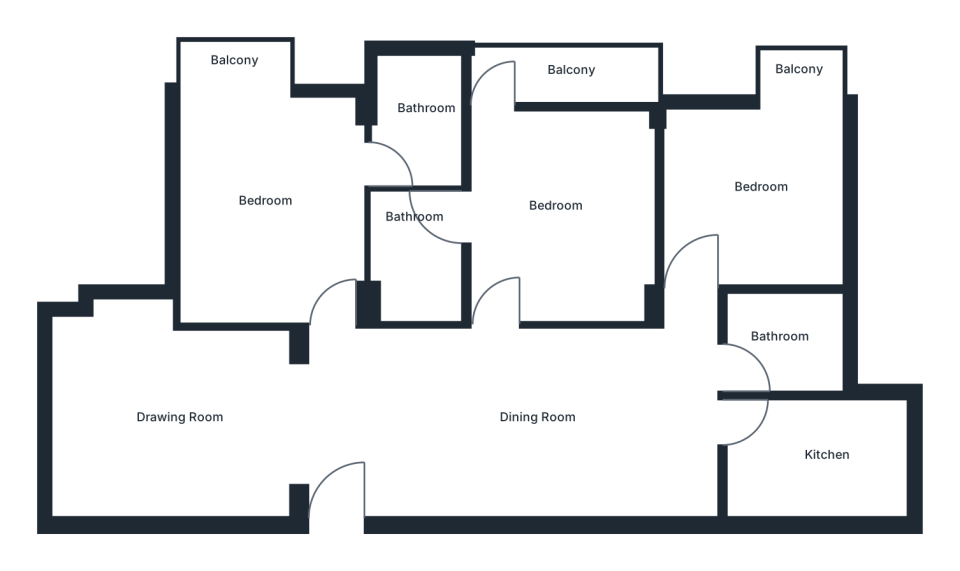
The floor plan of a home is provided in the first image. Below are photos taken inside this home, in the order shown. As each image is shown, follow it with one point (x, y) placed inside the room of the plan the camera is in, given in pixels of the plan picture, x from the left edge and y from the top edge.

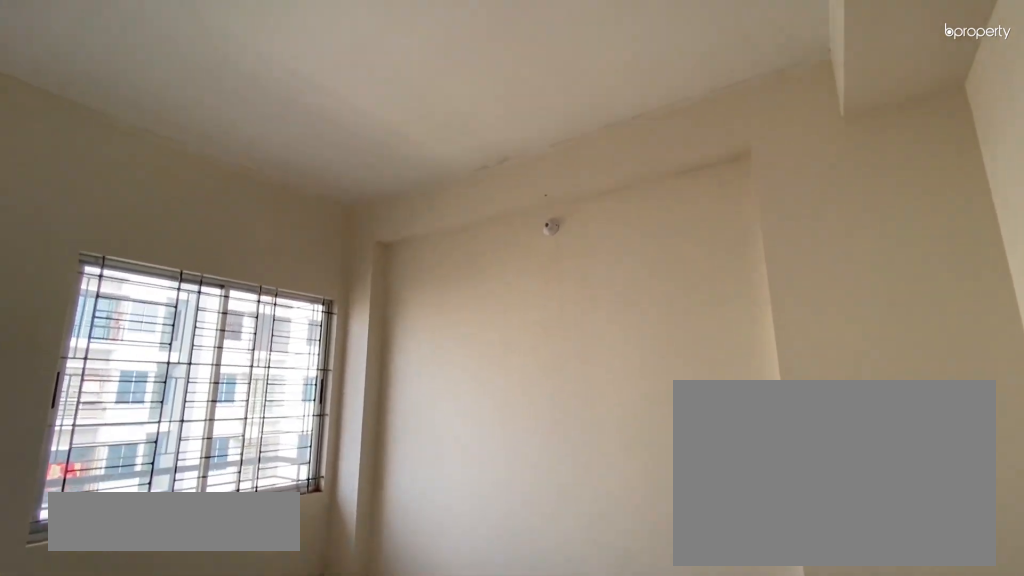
(549, 223)
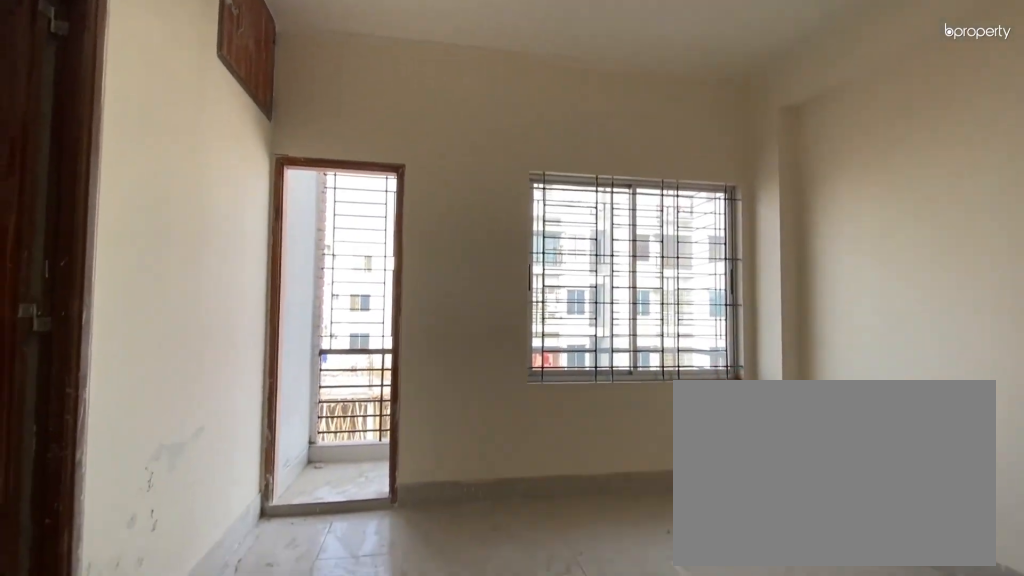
(549, 223)
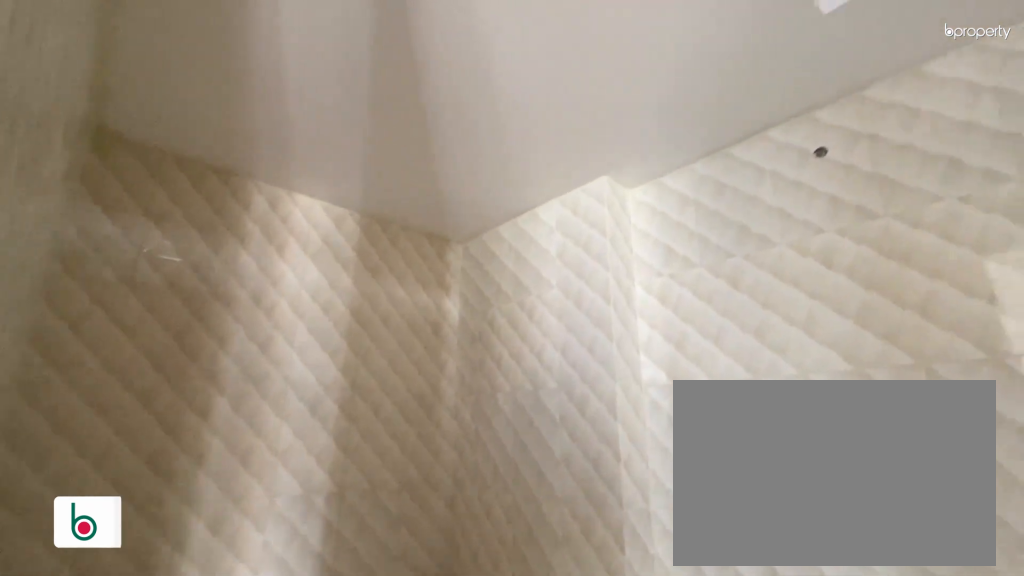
(416, 256)
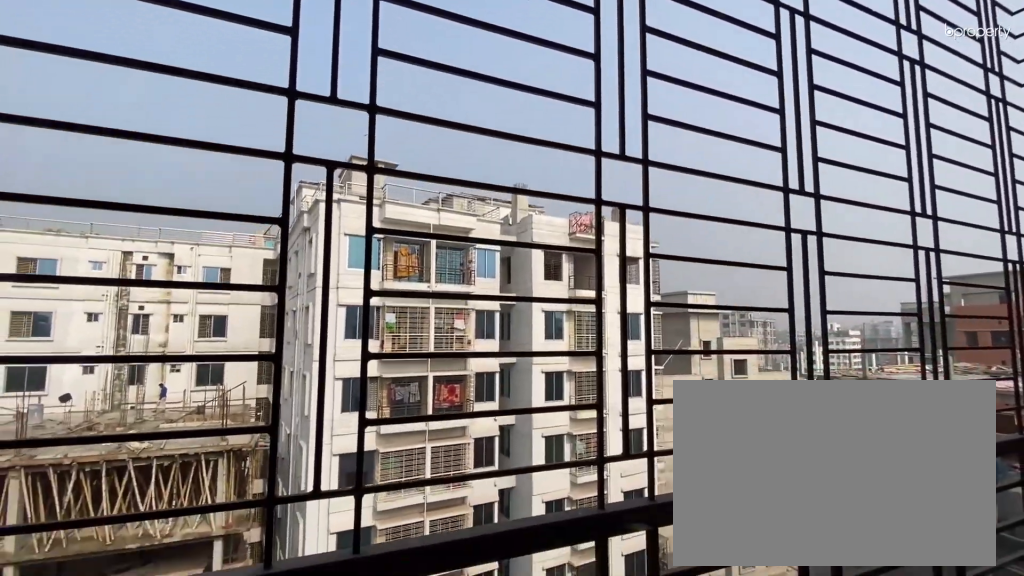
(555, 74)
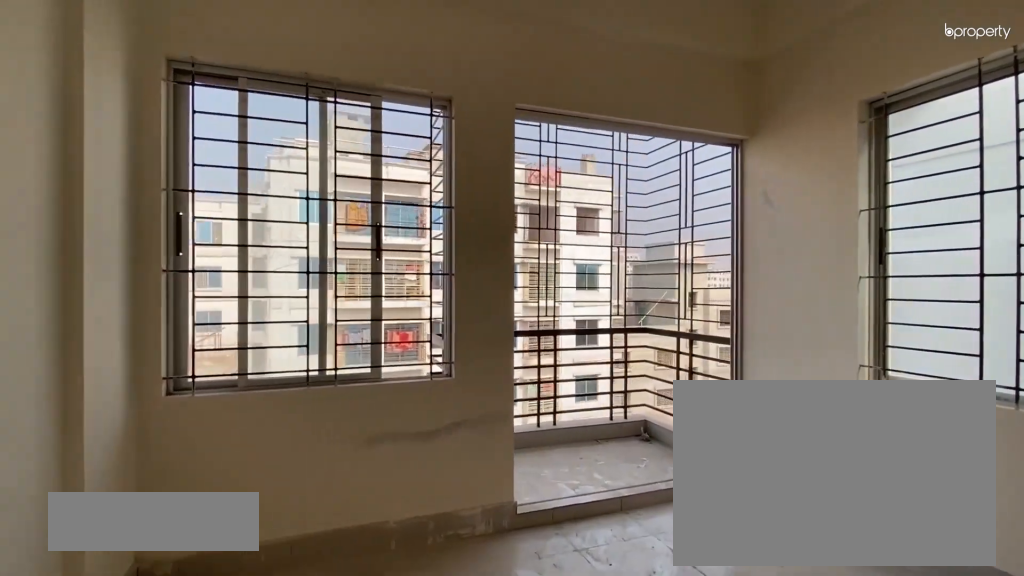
(769, 187)
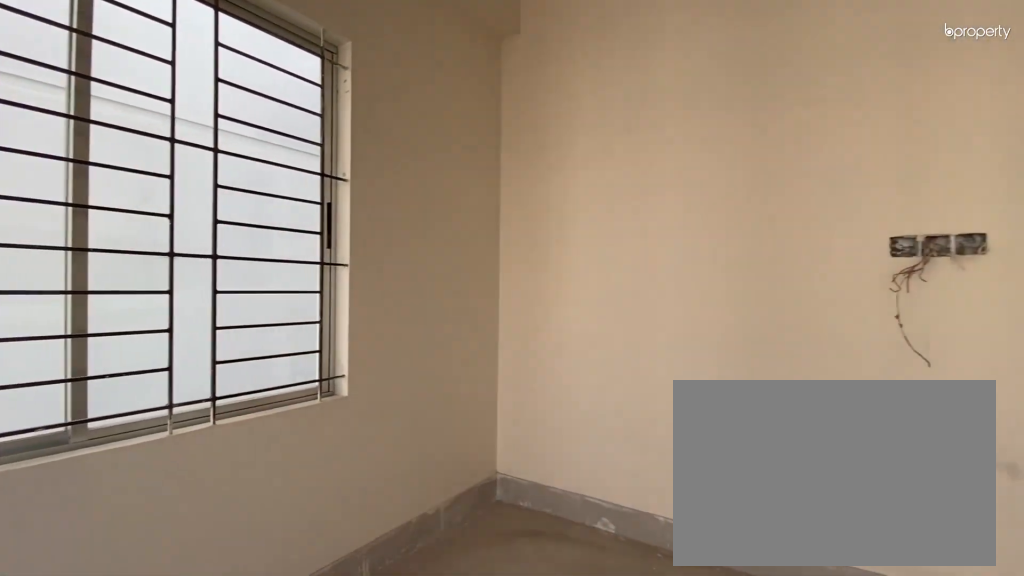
(769, 187)
